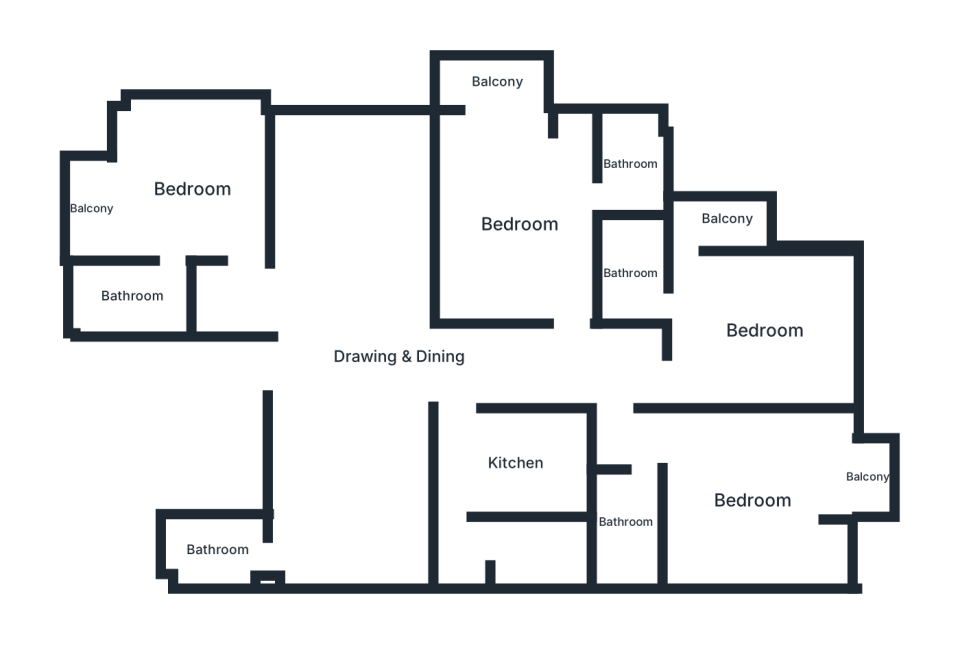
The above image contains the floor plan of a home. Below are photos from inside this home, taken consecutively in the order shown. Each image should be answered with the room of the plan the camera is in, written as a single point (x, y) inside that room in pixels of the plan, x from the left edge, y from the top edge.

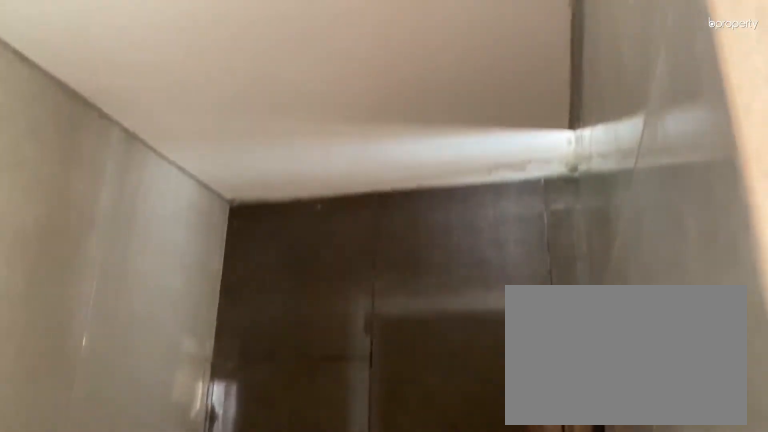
(631, 274)
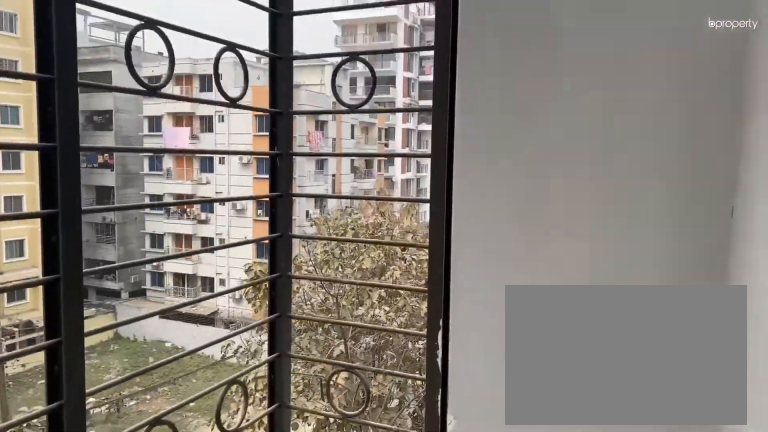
(728, 220)
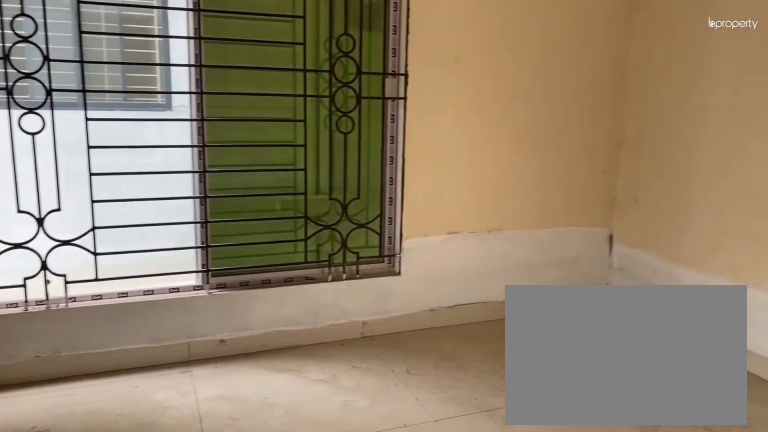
(753, 500)
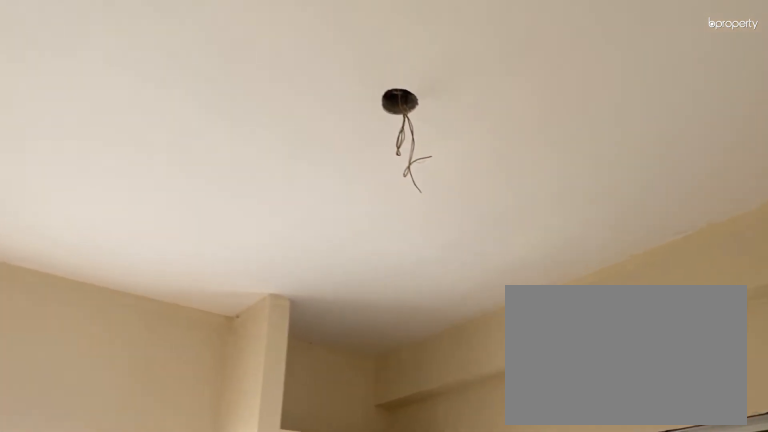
(753, 500)
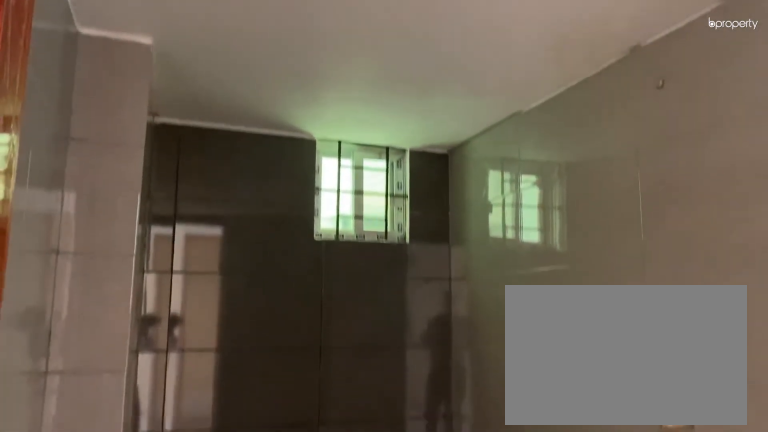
(625, 520)
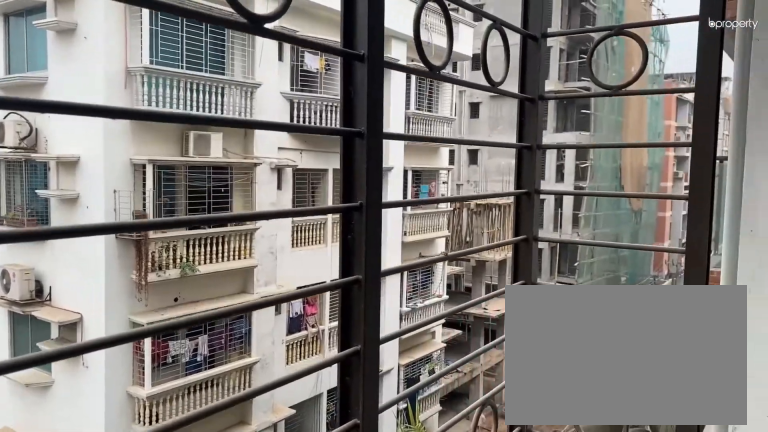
(868, 477)
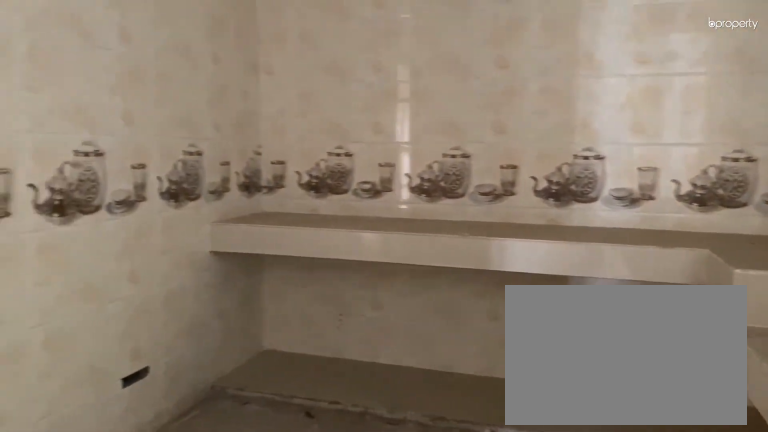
(517, 463)
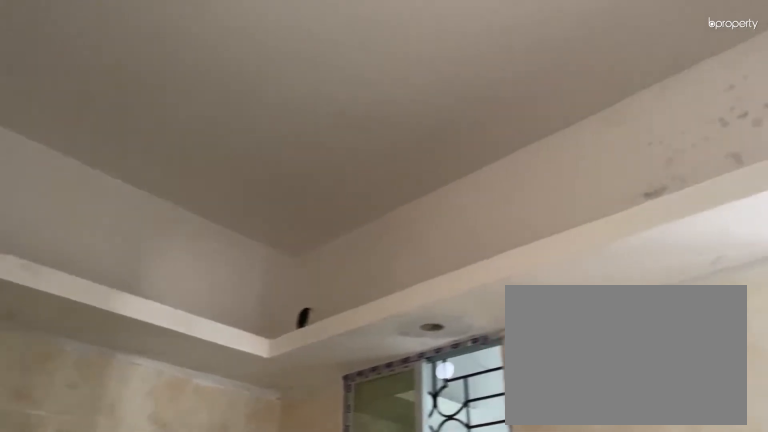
(517, 463)
